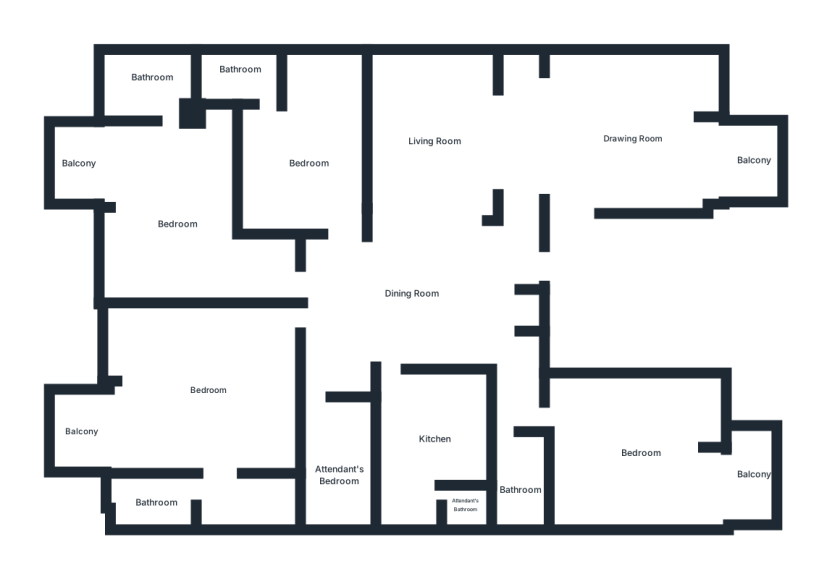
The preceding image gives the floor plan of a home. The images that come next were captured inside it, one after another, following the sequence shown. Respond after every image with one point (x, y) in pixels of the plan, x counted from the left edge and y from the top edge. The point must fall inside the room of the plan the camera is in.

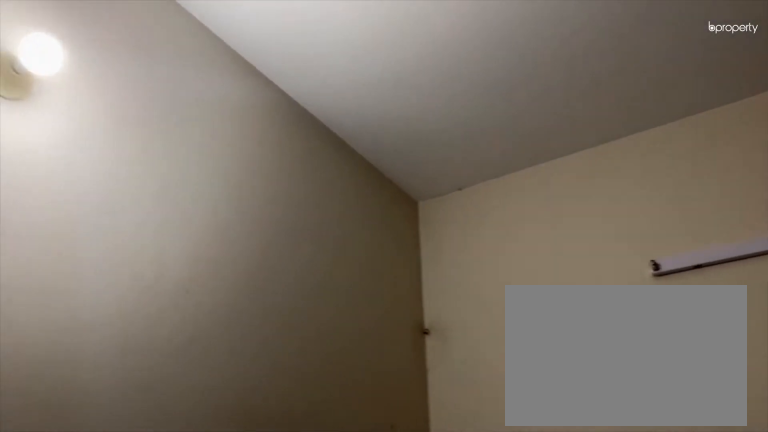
(312, 164)
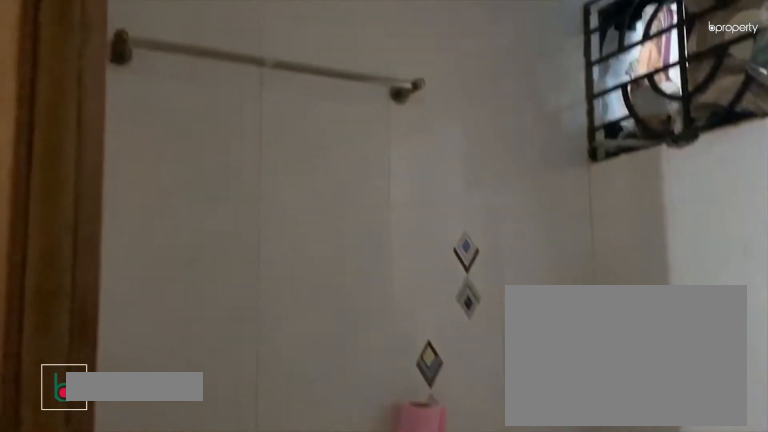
(241, 71)
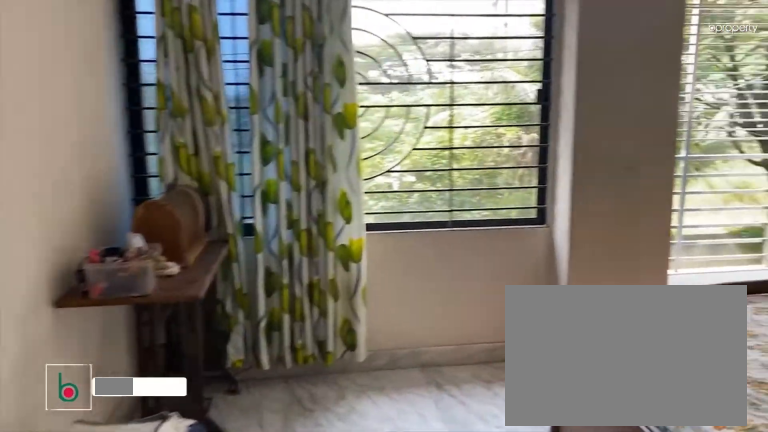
(178, 224)
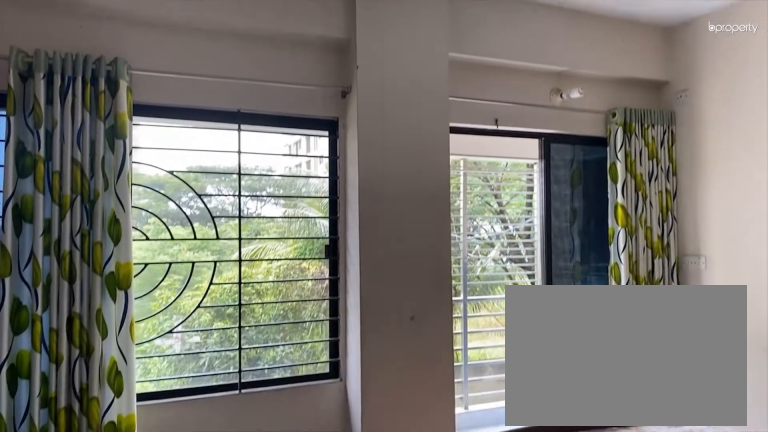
(177, 223)
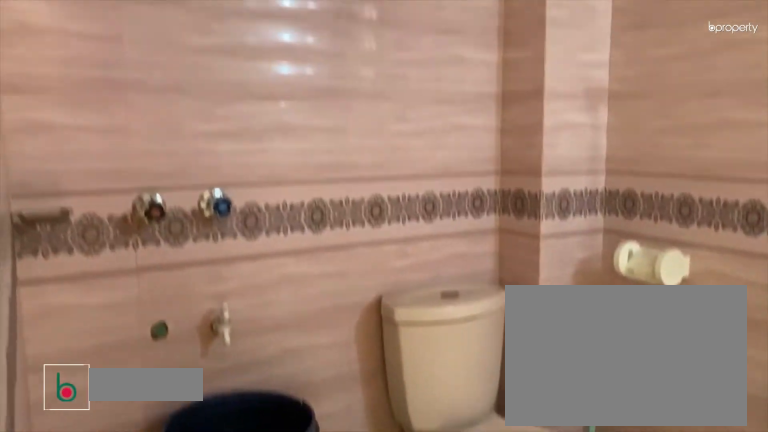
(149, 77)
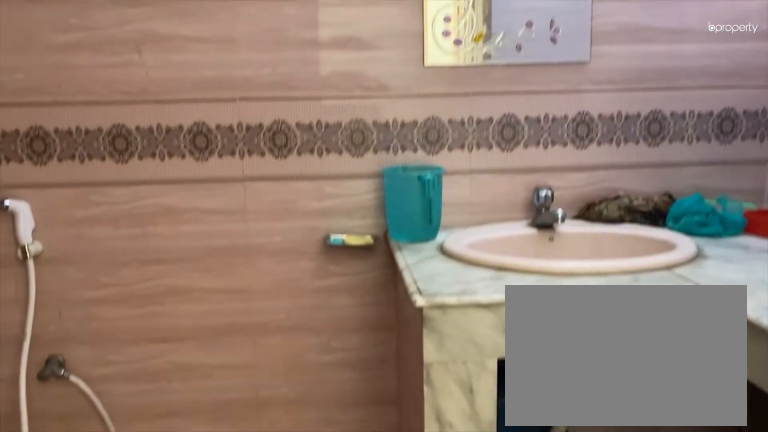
(149, 77)
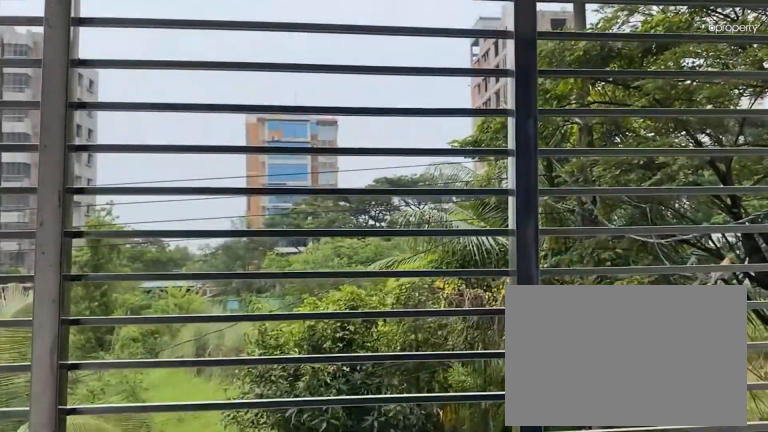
(83, 166)
